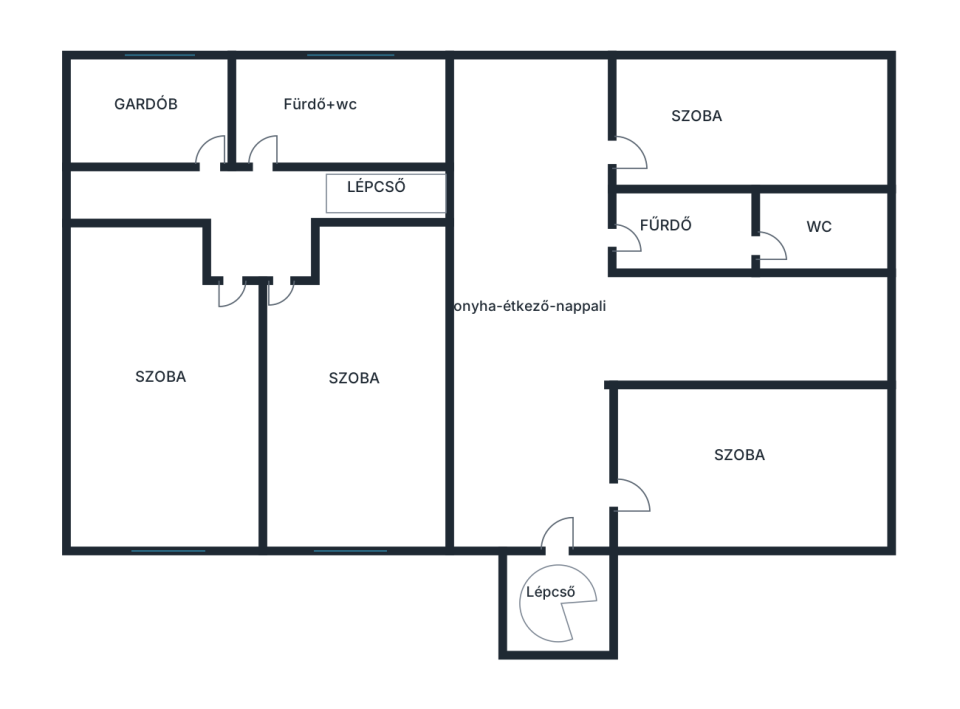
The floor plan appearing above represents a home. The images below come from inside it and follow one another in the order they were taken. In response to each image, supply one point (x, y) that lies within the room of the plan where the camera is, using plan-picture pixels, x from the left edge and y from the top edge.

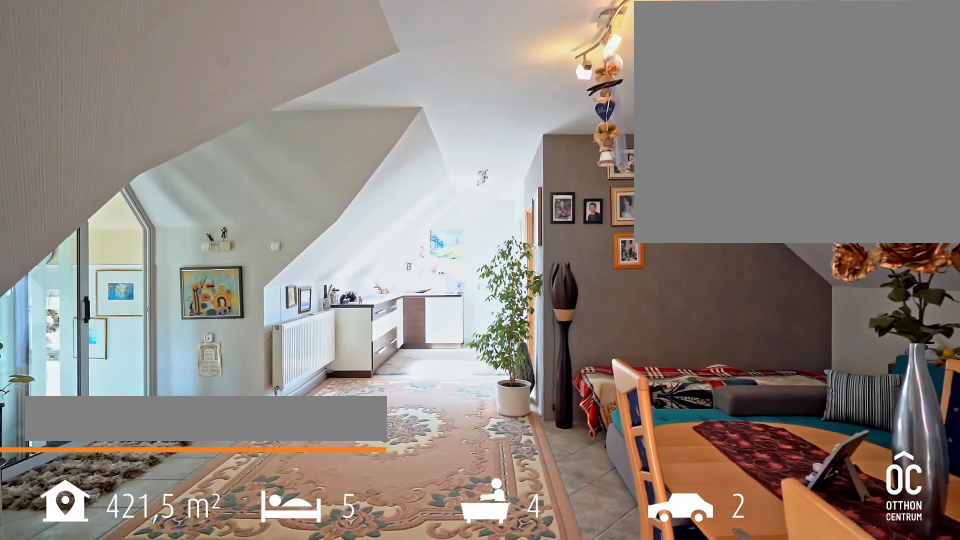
(584, 324)
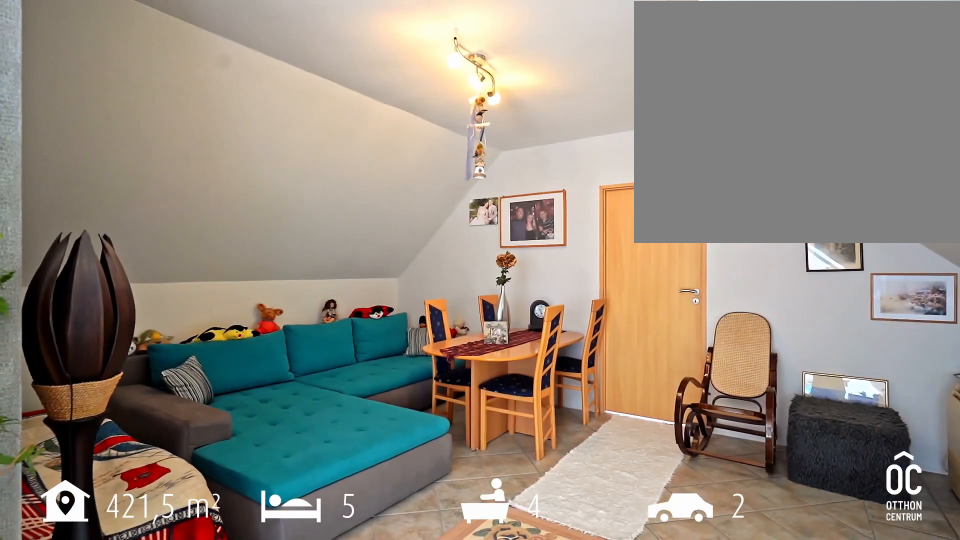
(584, 324)
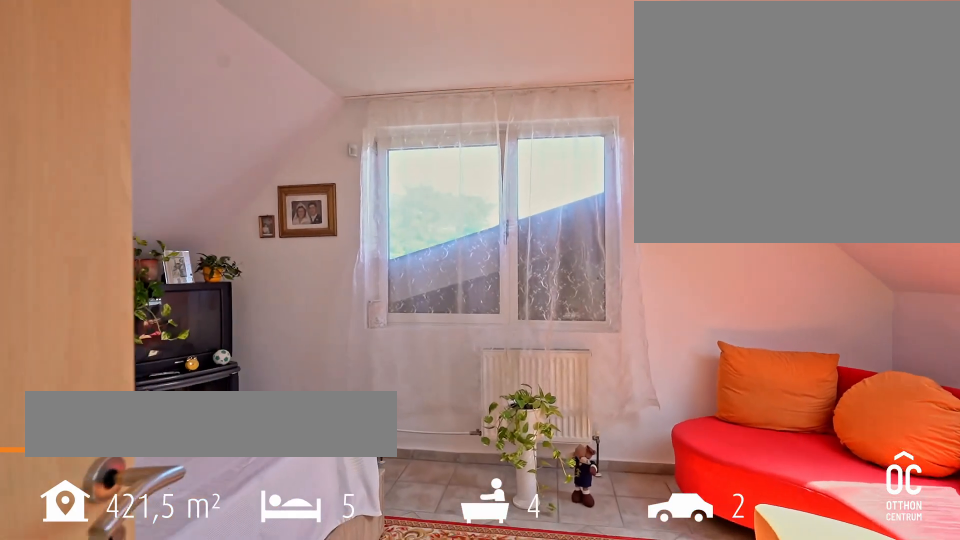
(753, 469)
